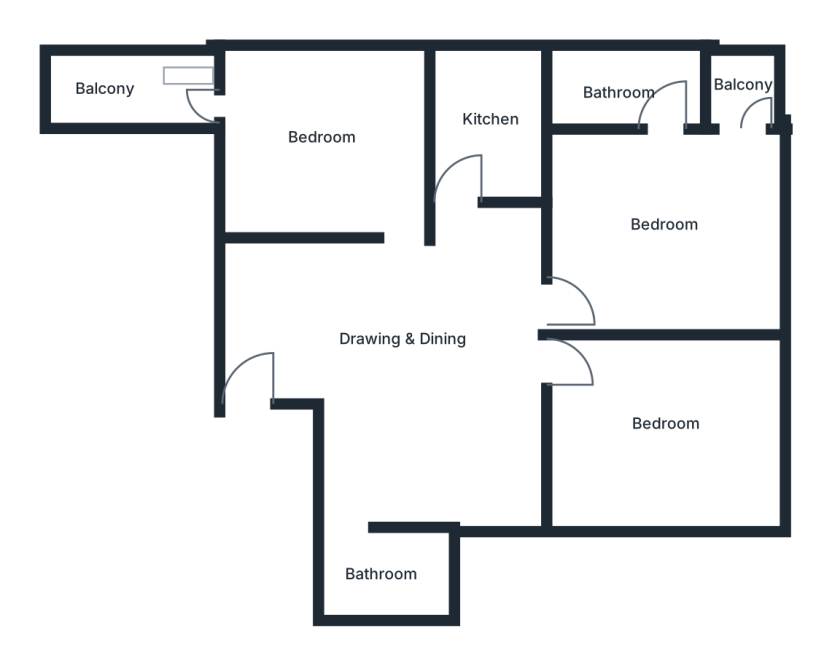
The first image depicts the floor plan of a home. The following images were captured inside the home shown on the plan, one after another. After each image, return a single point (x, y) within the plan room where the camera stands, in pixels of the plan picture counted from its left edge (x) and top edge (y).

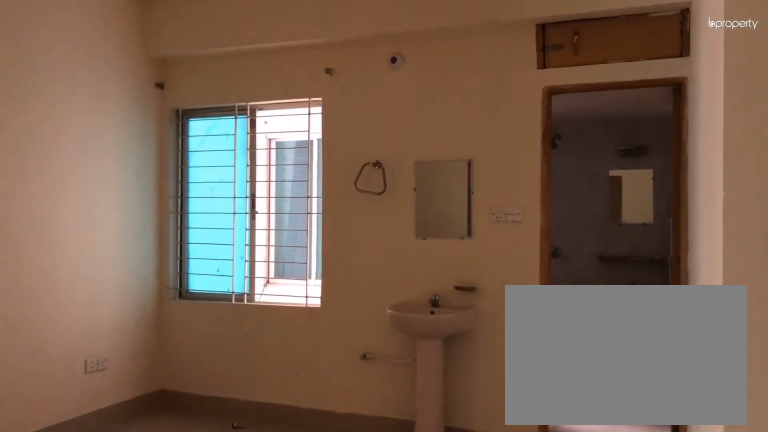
(401, 339)
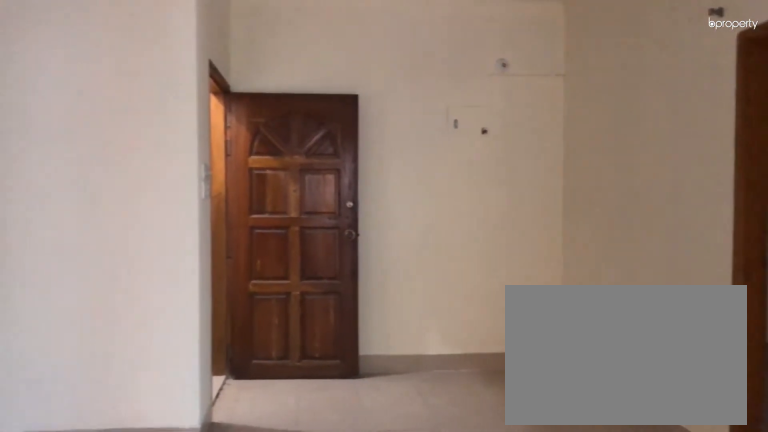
(400, 339)
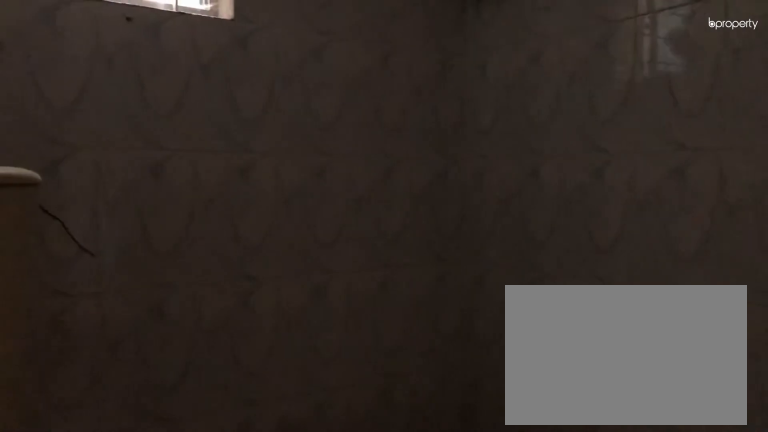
(382, 574)
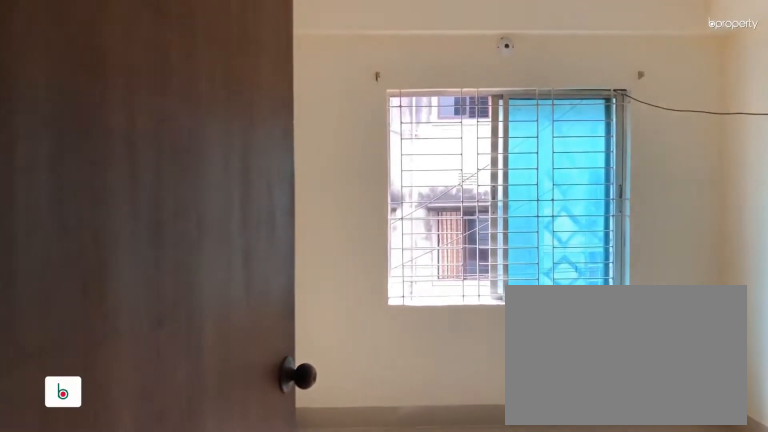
(668, 425)
